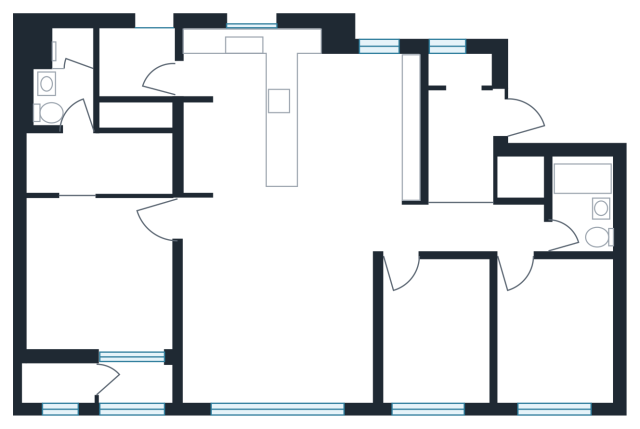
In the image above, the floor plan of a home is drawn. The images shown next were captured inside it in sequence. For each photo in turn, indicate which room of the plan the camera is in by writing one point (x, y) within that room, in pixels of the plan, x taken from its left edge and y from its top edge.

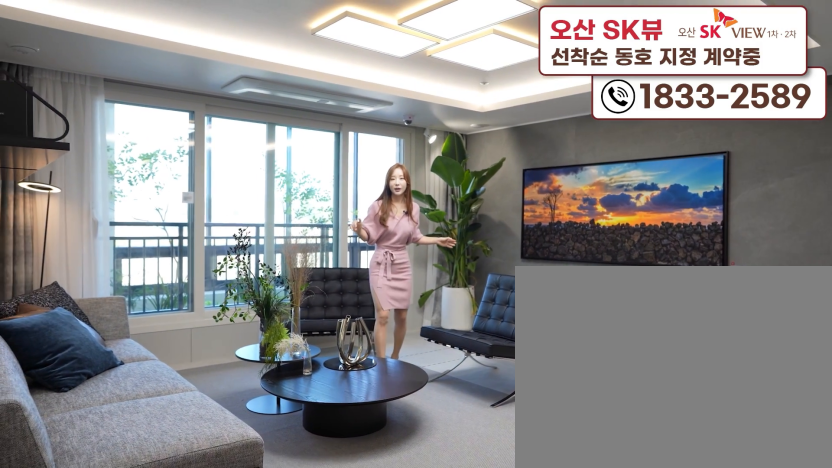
(281, 353)
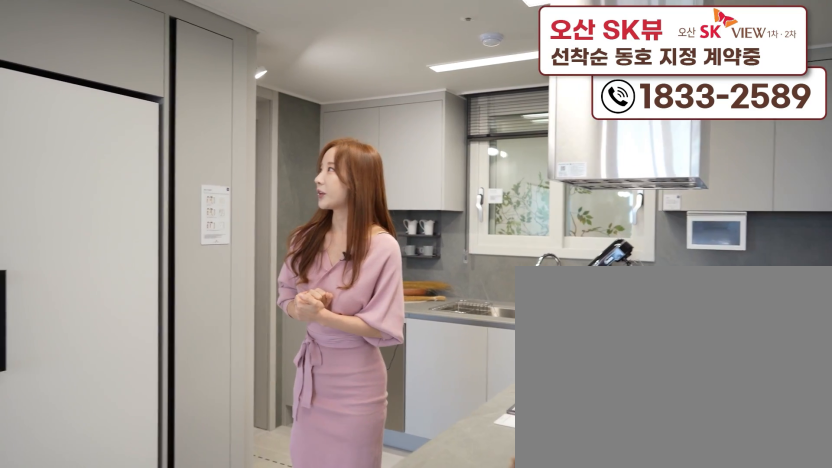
(255, 203)
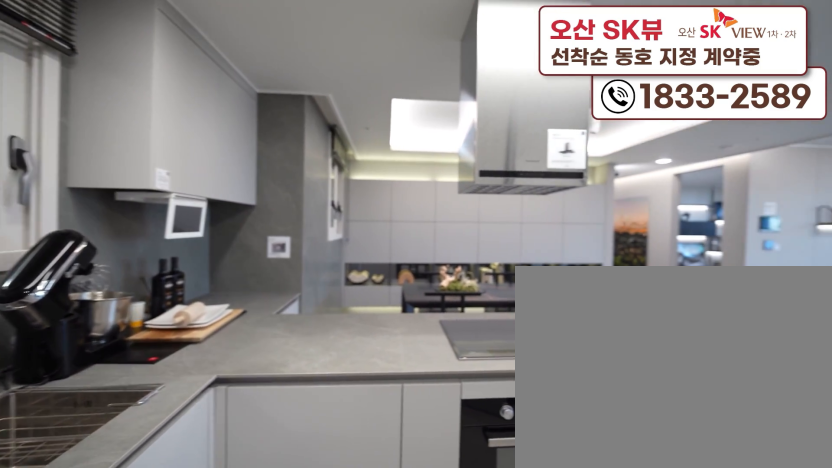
(255, 203)
